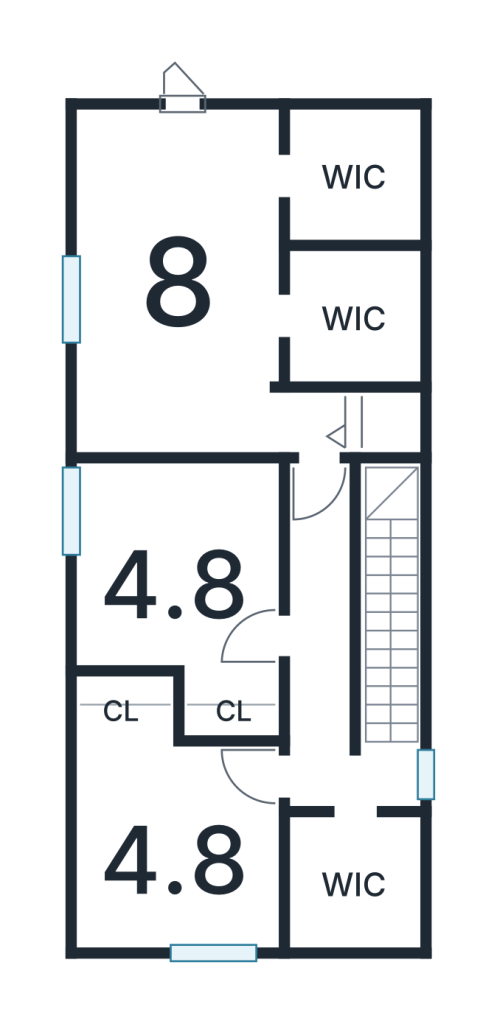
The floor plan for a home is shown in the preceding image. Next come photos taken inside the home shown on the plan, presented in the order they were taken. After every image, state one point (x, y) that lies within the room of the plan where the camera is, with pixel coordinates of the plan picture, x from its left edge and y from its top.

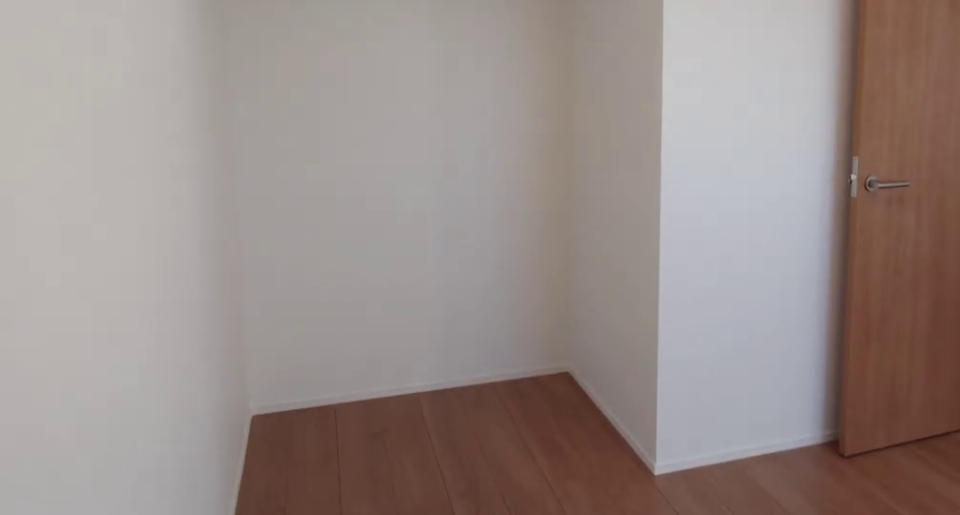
(171, 877)
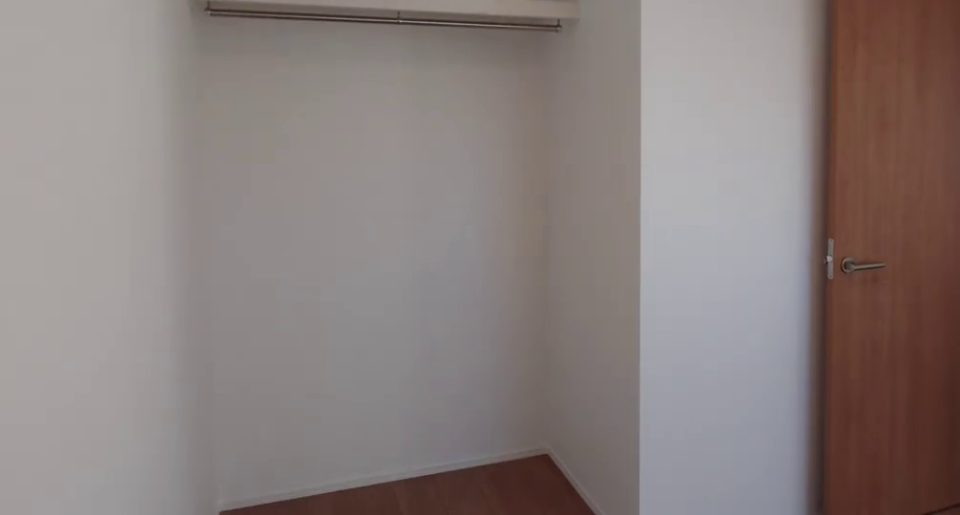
(171, 877)
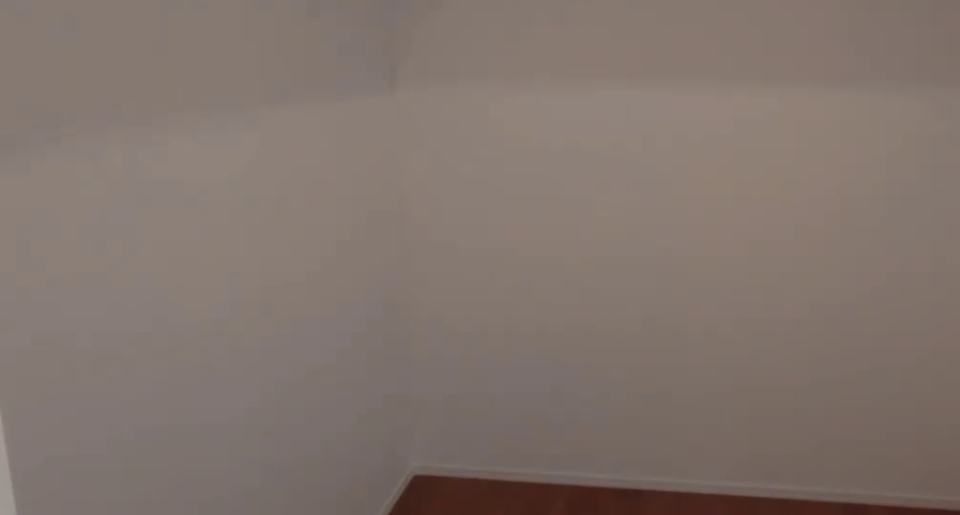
(348, 903)
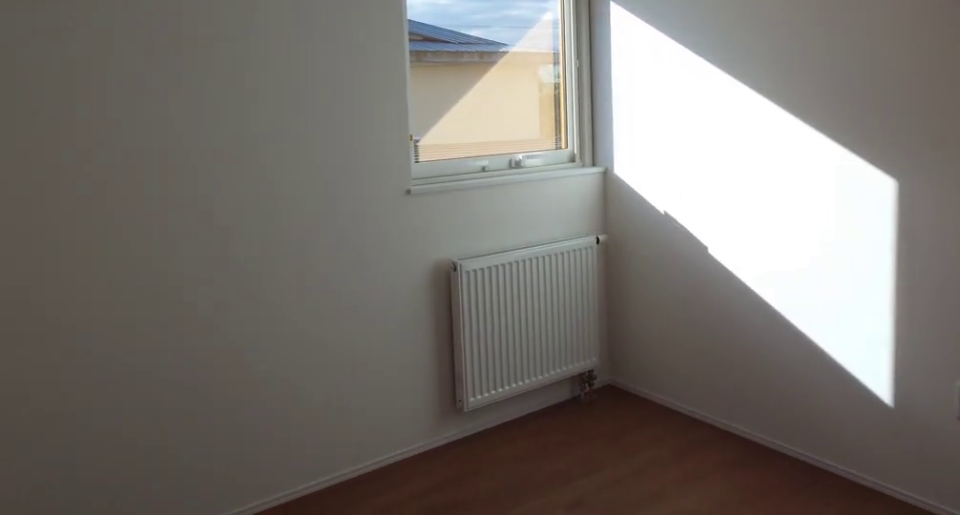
(183, 574)
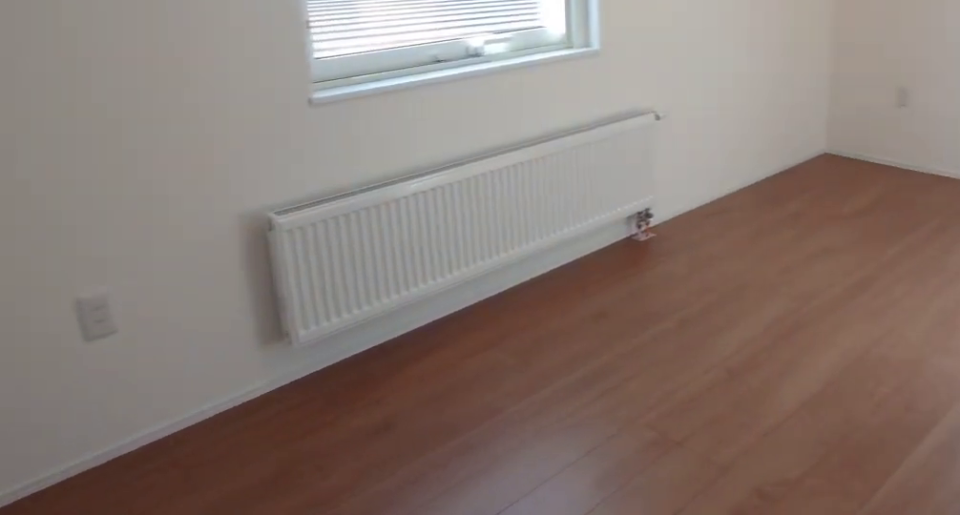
(171, 306)
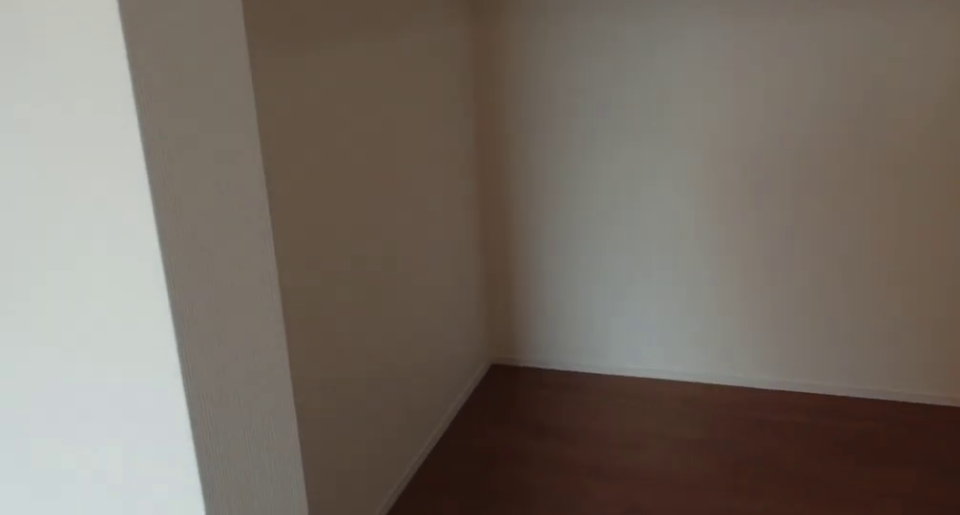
(358, 333)
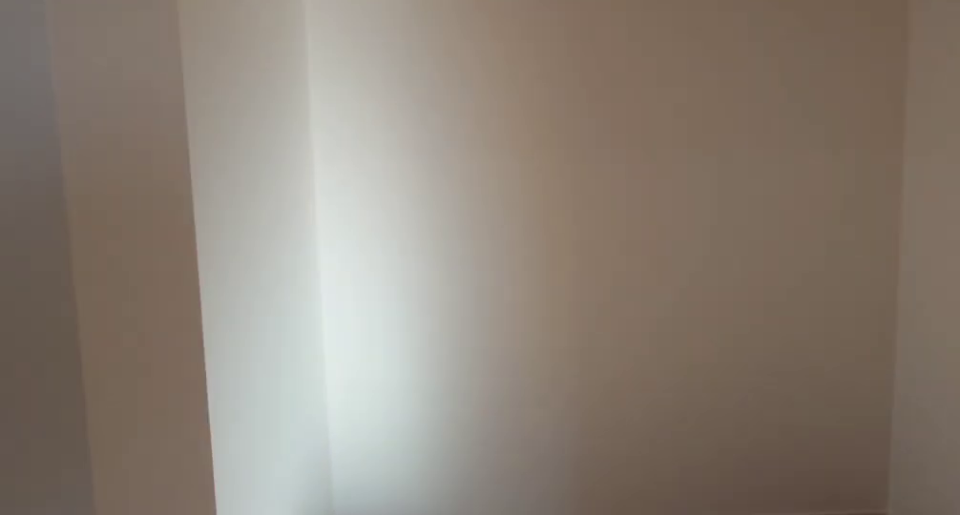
(358, 333)
